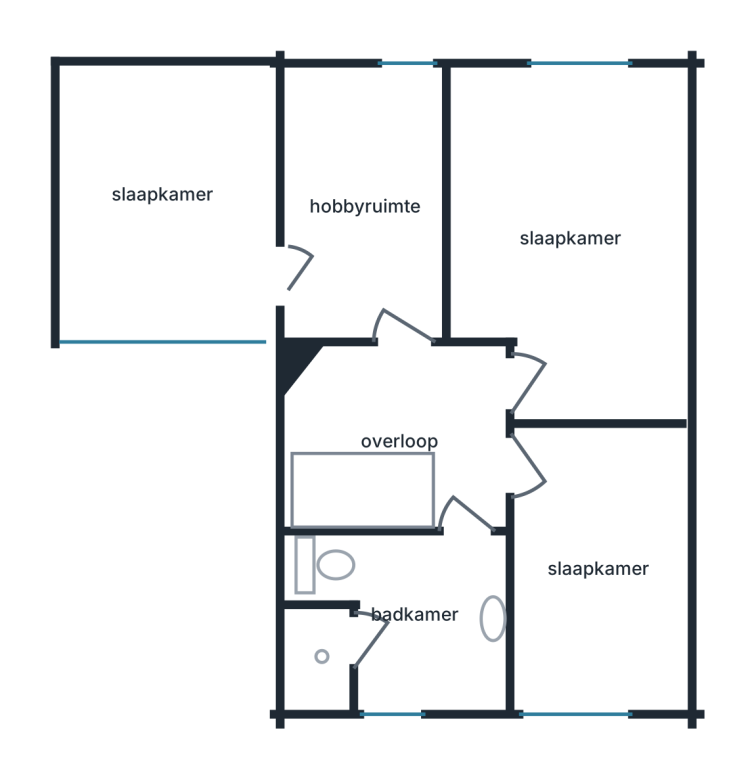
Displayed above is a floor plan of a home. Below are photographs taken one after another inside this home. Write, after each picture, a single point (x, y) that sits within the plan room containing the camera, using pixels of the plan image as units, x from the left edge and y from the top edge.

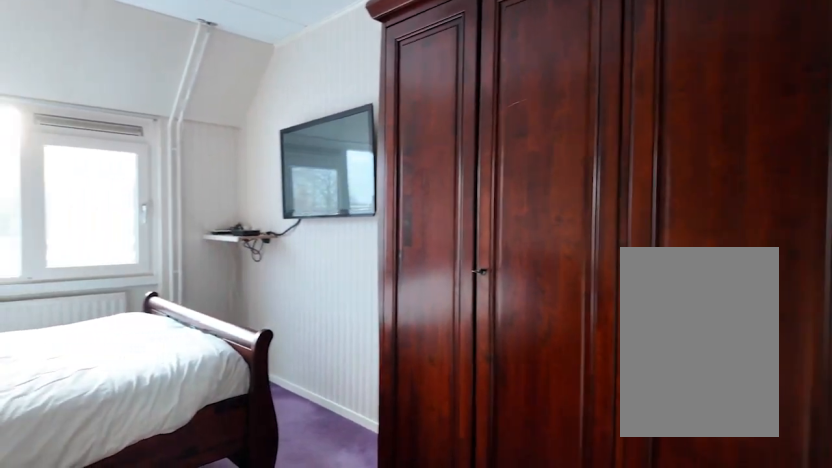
(572, 235)
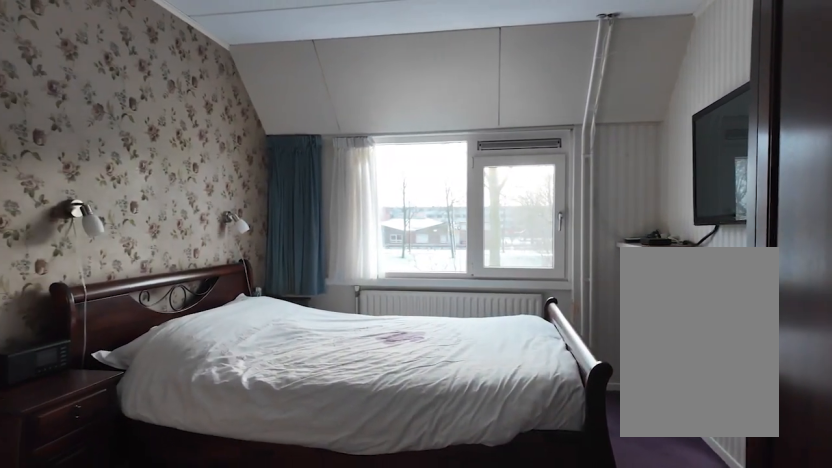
(572, 235)
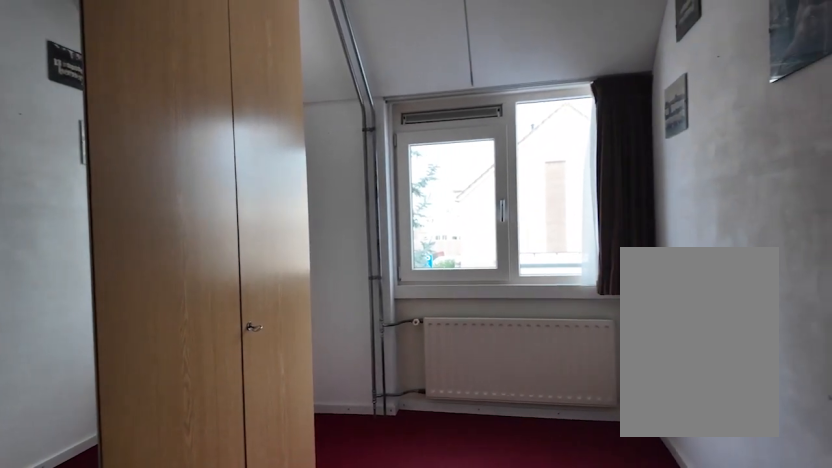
(598, 565)
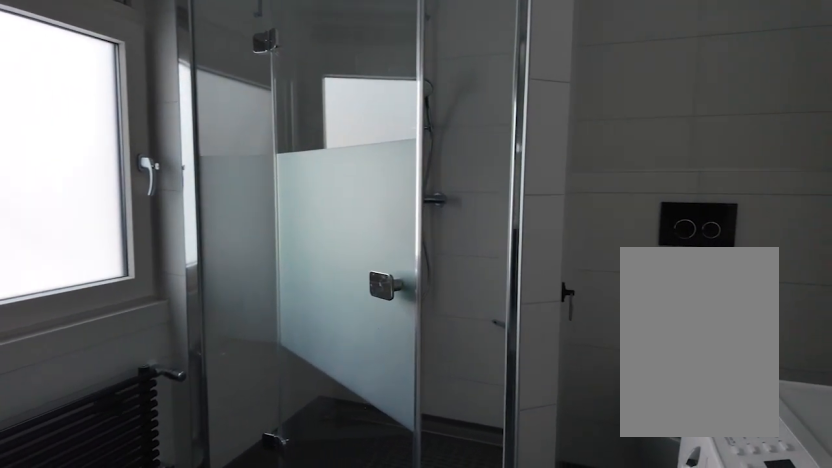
(399, 627)
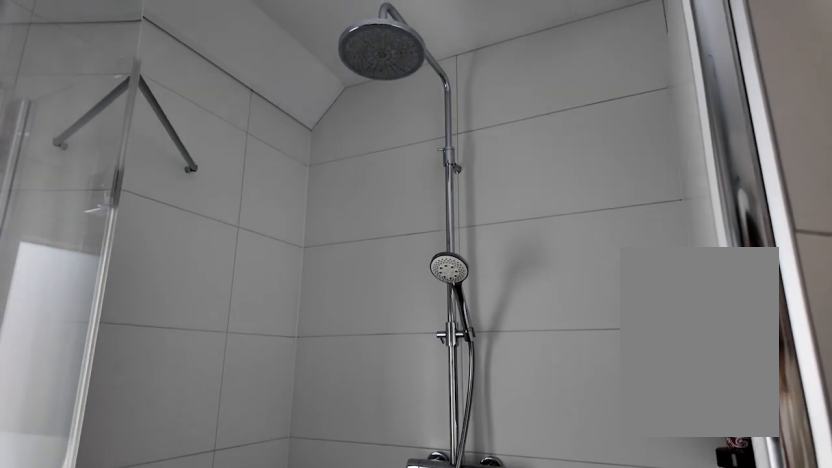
(399, 627)
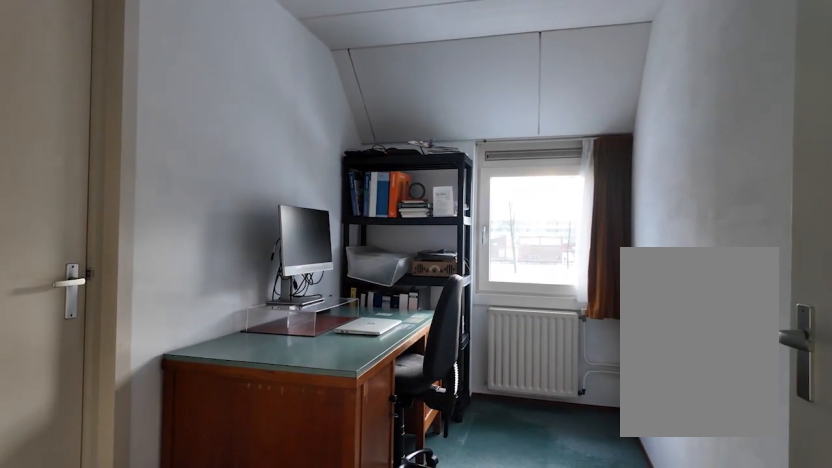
(363, 204)
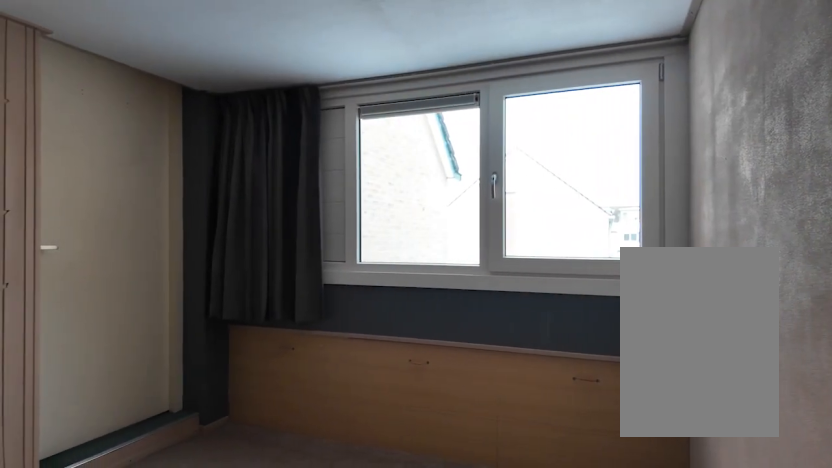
(166, 198)
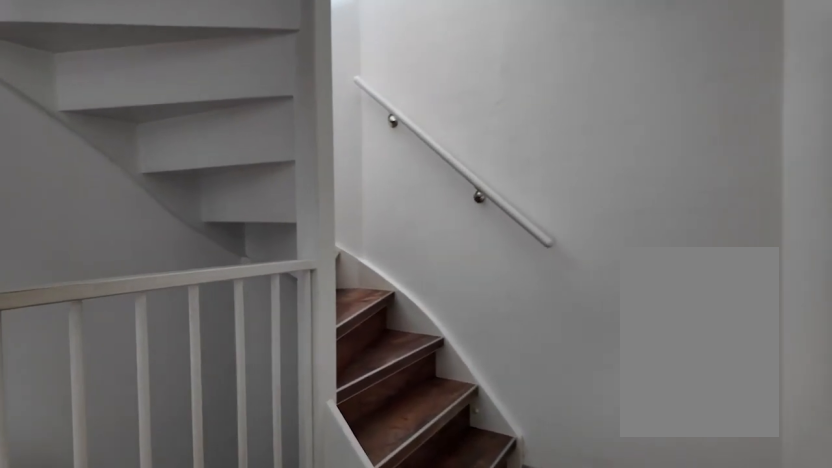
(413, 420)
